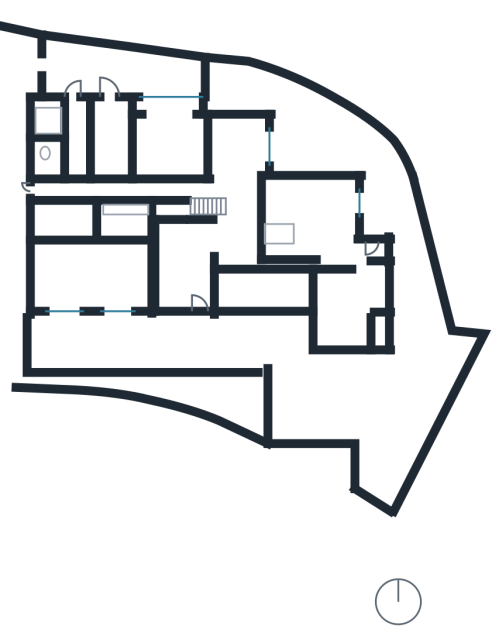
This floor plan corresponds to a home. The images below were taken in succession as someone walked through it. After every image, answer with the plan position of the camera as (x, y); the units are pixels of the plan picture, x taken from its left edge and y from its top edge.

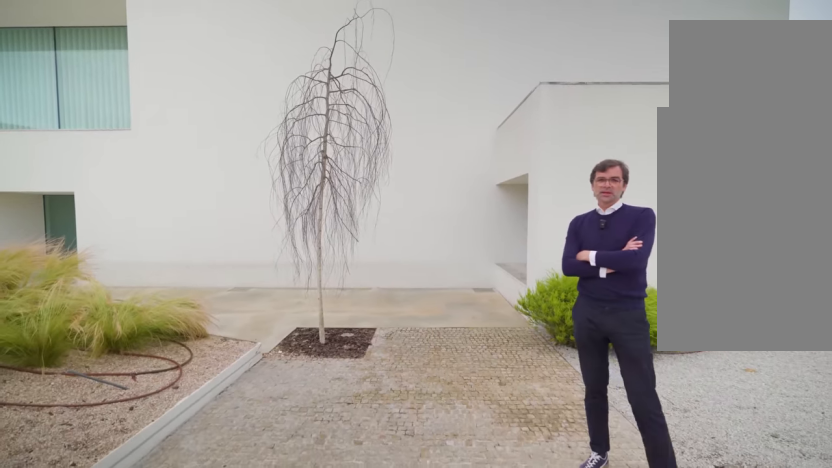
(288, 404)
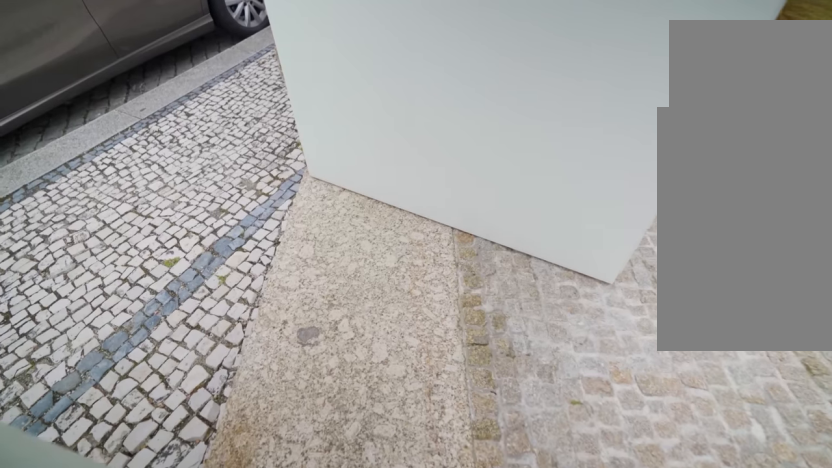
(286, 427)
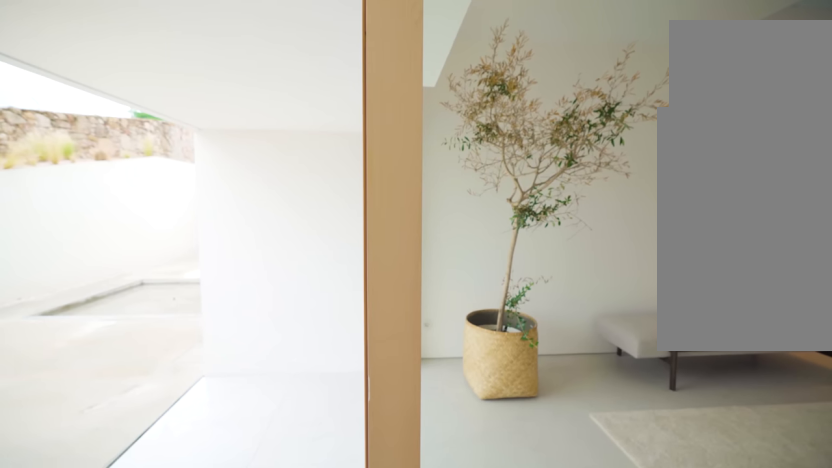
(200, 297)
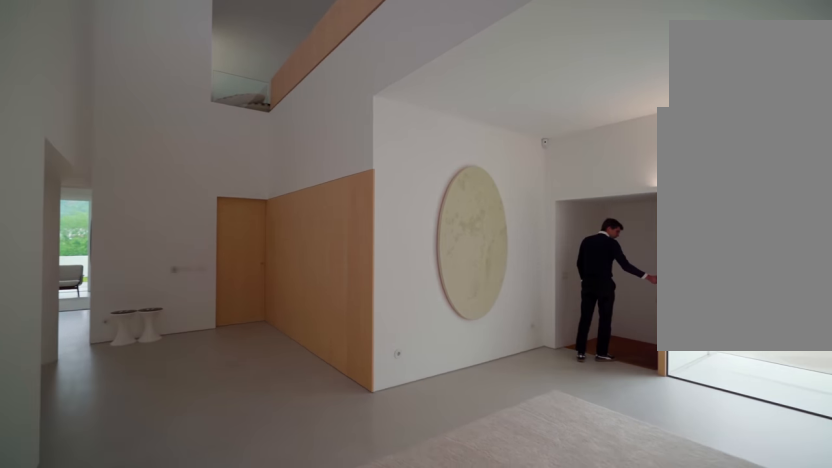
(174, 234)
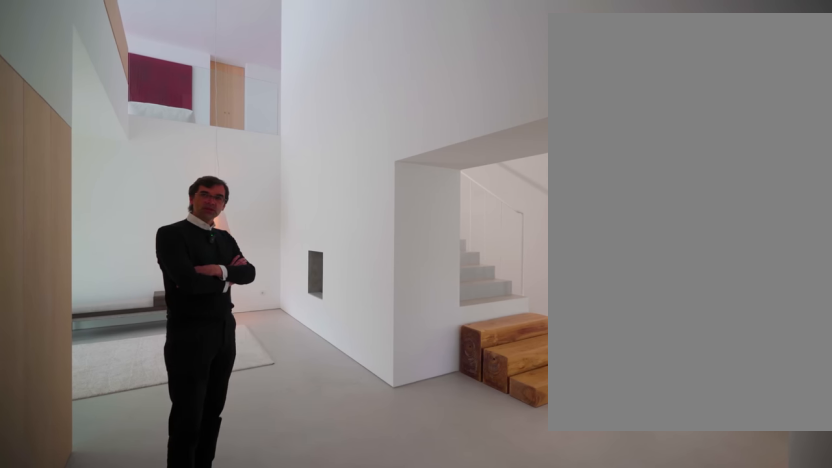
(248, 237)
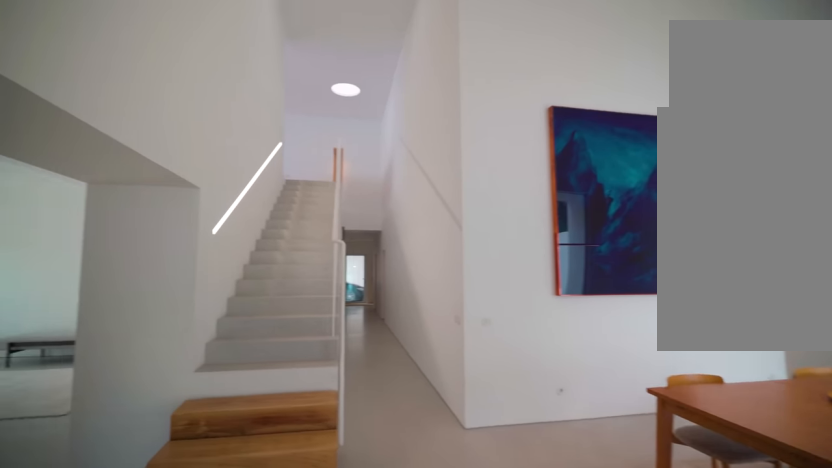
(251, 202)
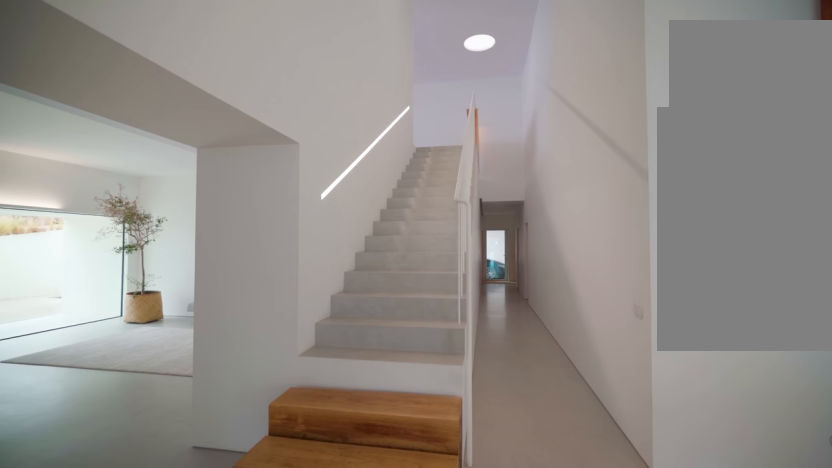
(254, 191)
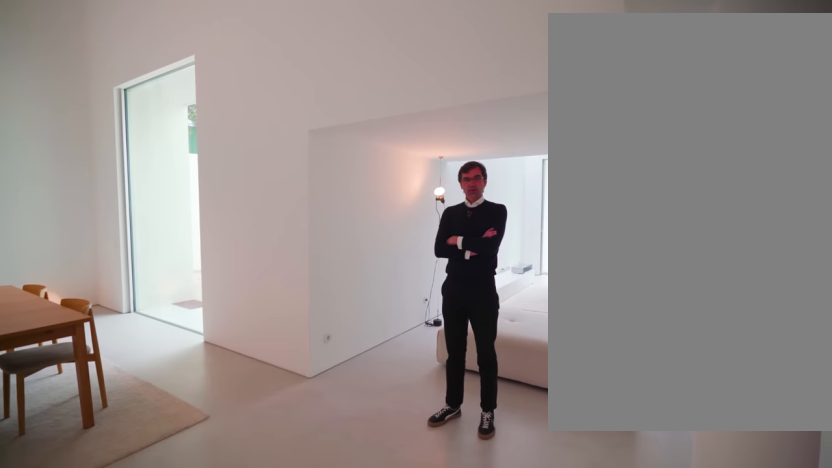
(234, 214)
